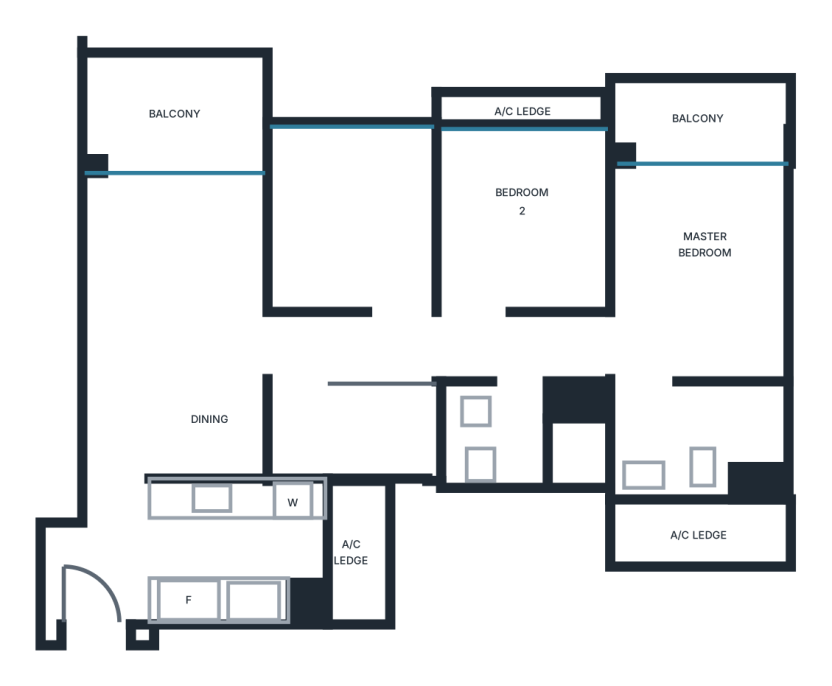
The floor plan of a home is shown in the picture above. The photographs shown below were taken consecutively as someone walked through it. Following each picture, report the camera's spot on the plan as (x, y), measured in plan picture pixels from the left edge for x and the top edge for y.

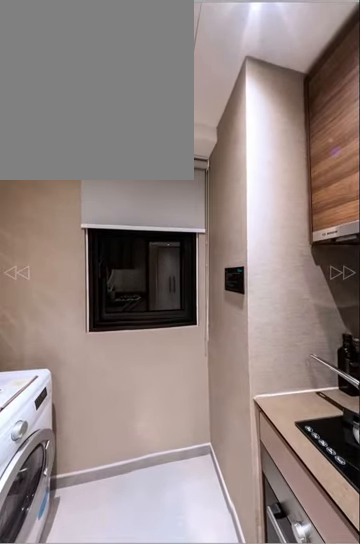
(248, 540)
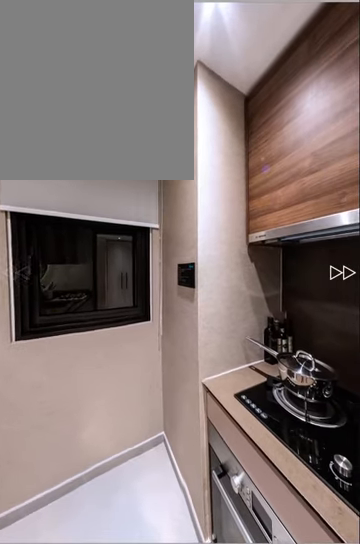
(252, 550)
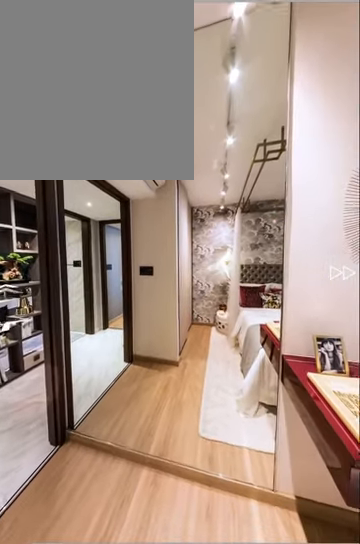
(446, 262)
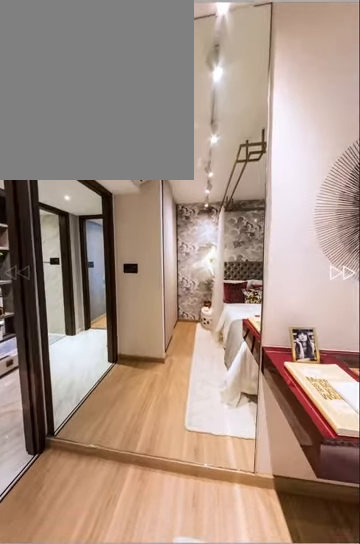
(445, 258)
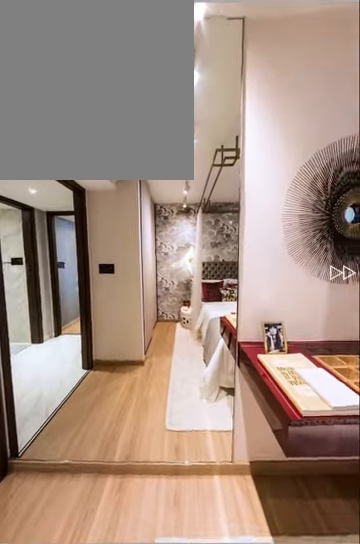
(446, 254)
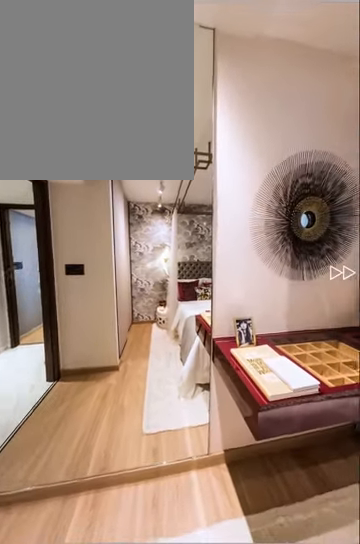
(446, 254)
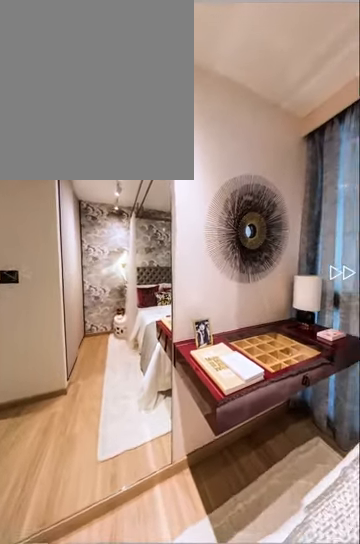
(449, 236)
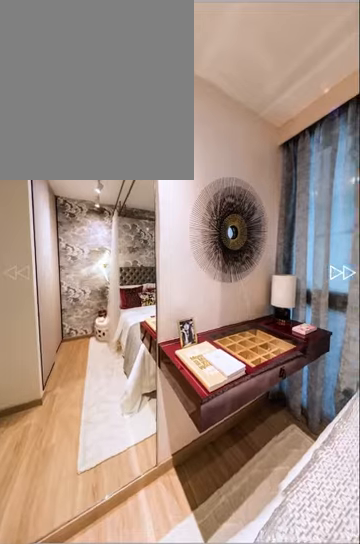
(450, 230)
